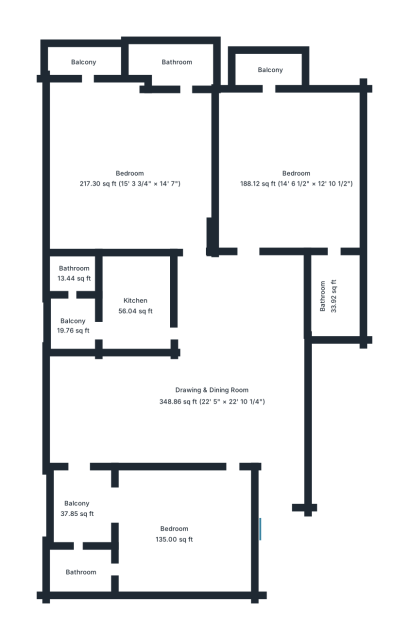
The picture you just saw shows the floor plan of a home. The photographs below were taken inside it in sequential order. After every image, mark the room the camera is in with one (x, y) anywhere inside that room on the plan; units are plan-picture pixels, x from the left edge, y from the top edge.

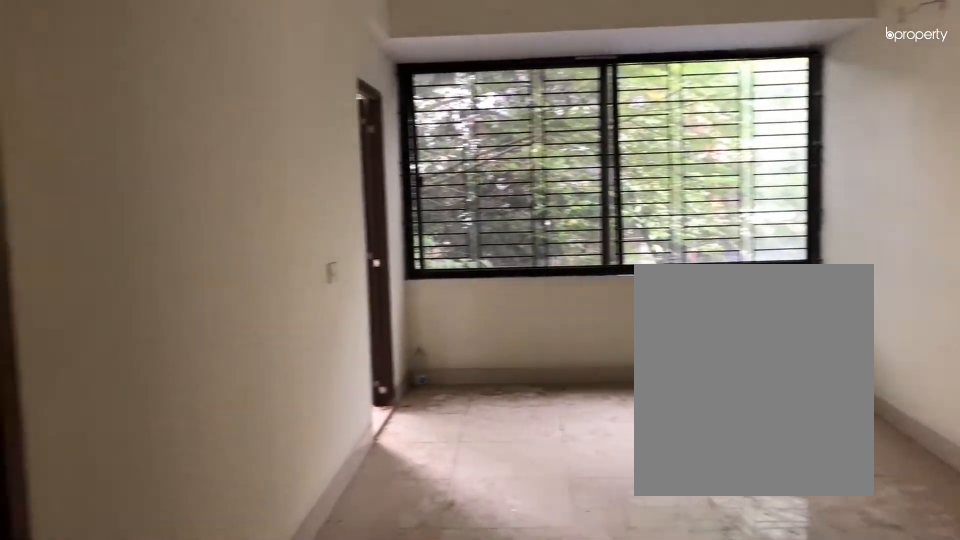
(212, 397)
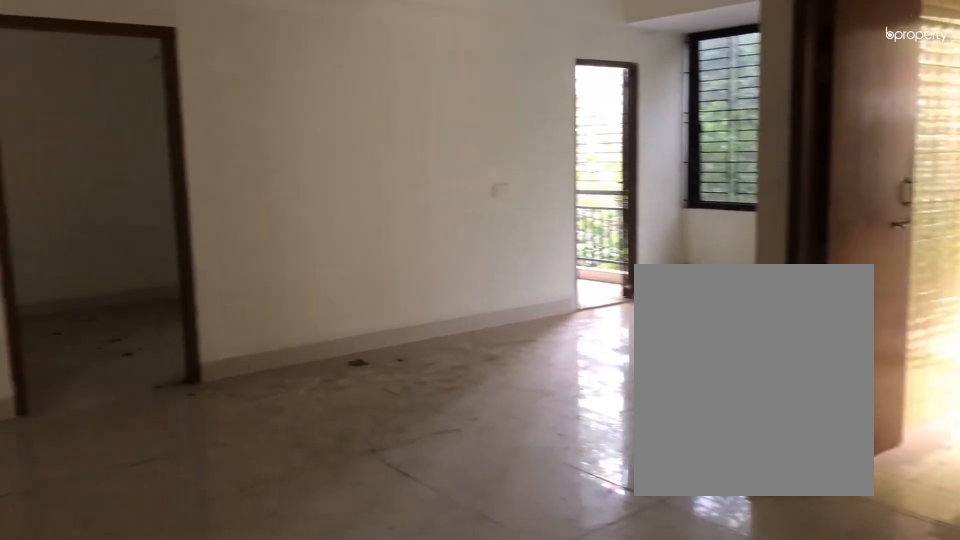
(212, 397)
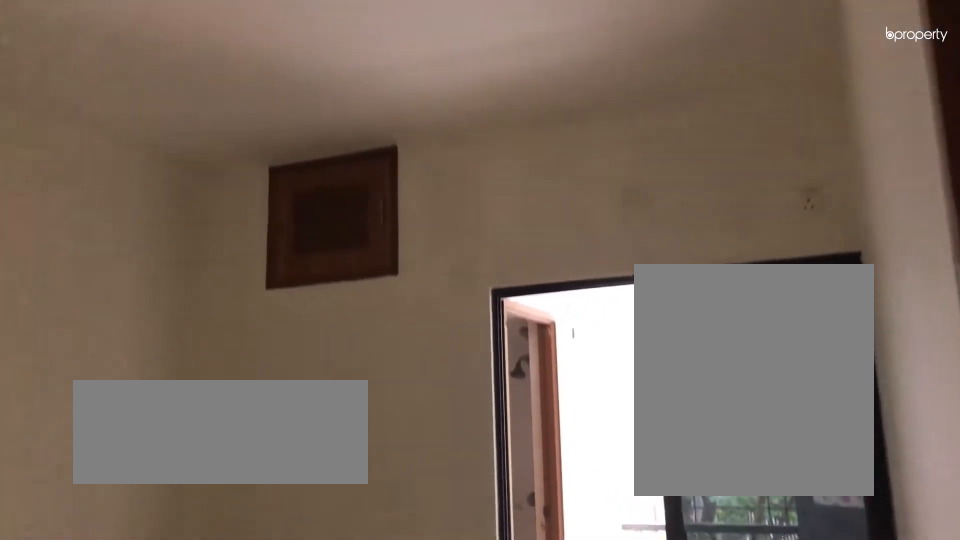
(169, 537)
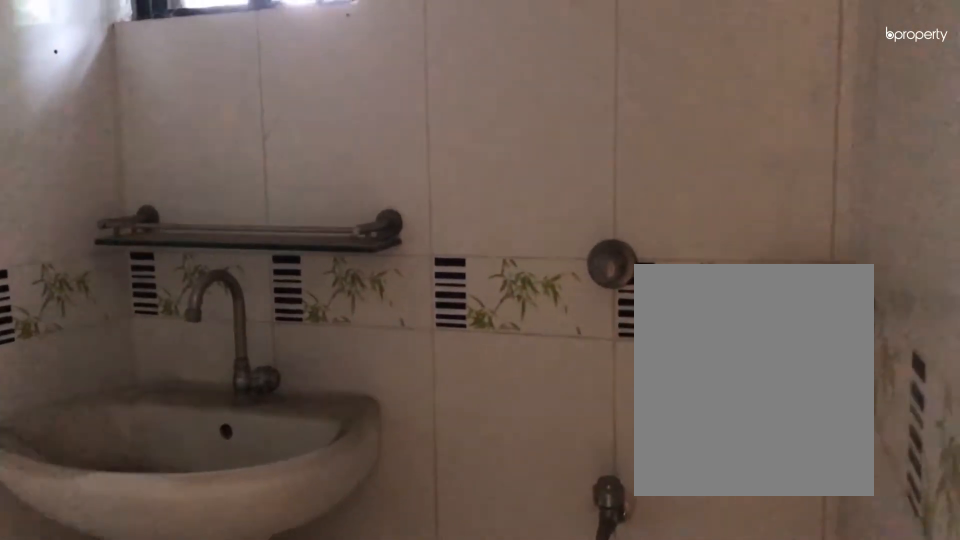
(84, 568)
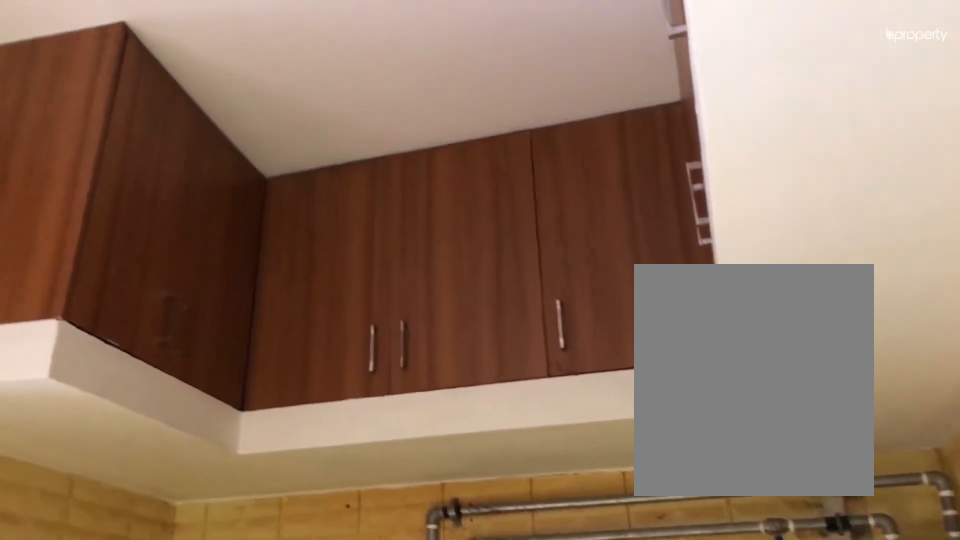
(134, 298)
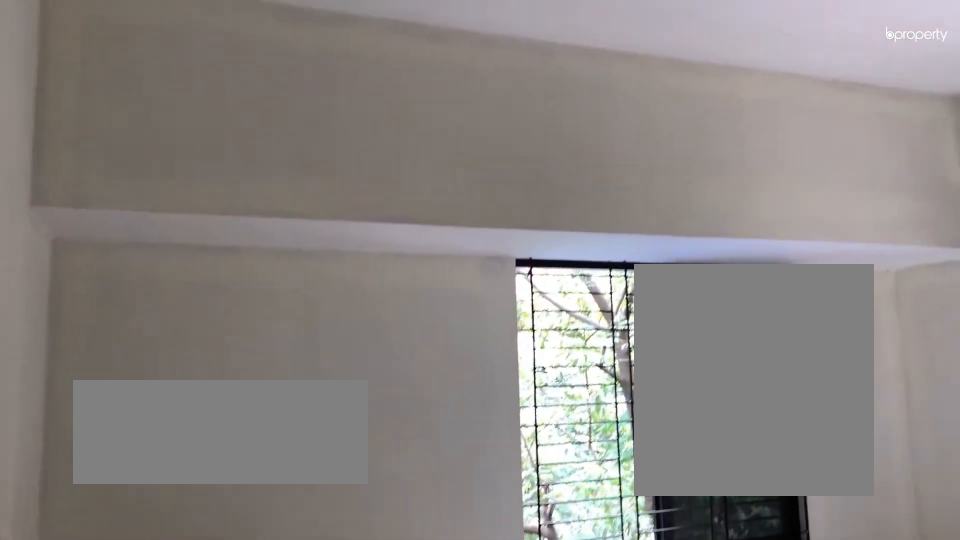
(129, 177)
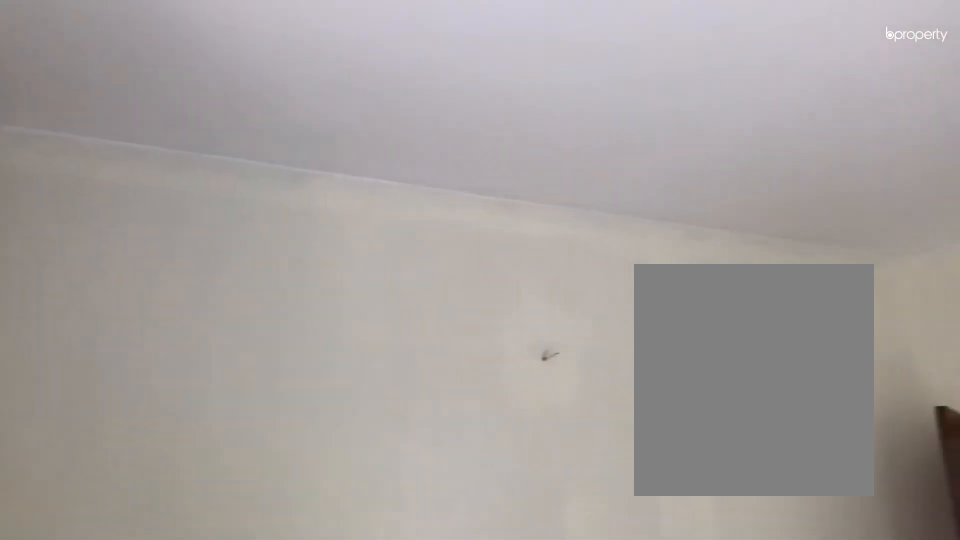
(129, 177)
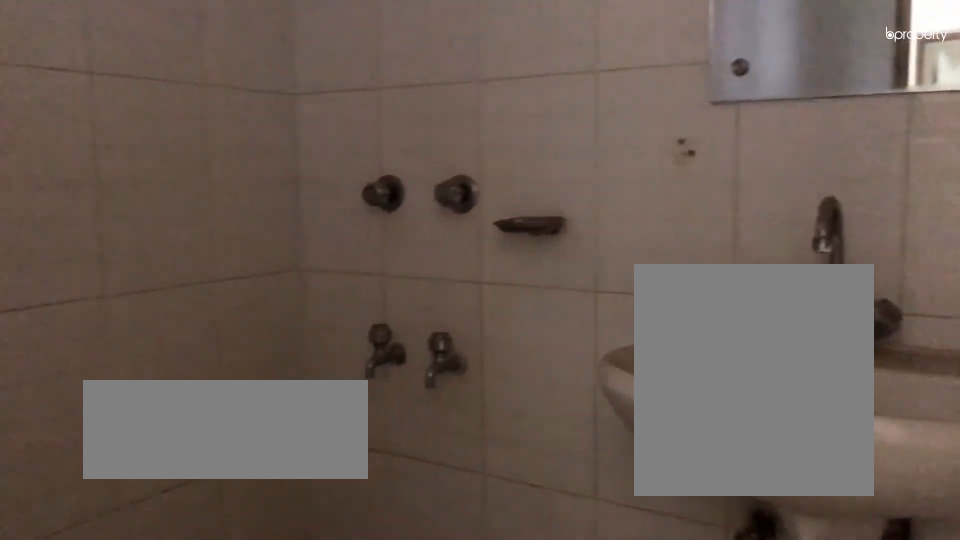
(177, 70)
